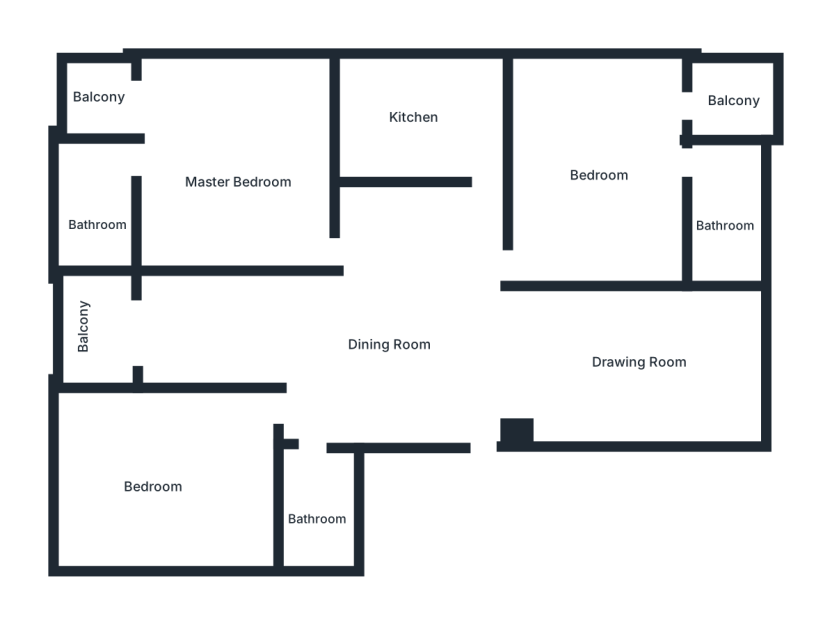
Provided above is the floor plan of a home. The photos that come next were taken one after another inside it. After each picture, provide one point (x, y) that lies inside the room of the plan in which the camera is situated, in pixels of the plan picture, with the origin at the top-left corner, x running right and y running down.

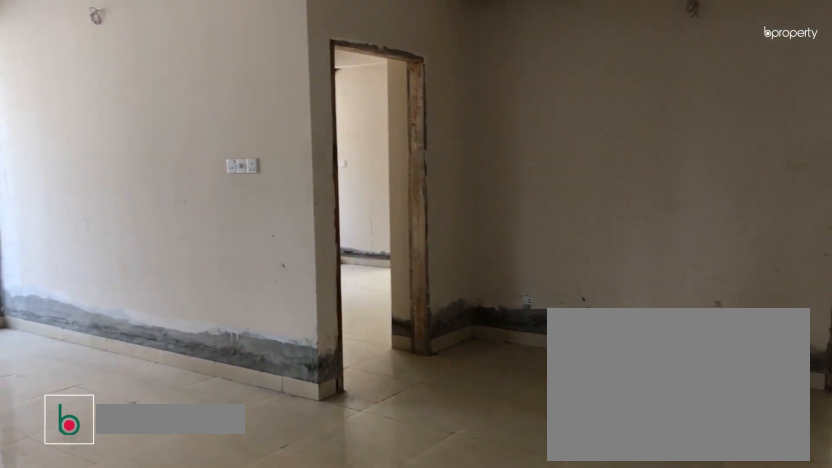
(363, 349)
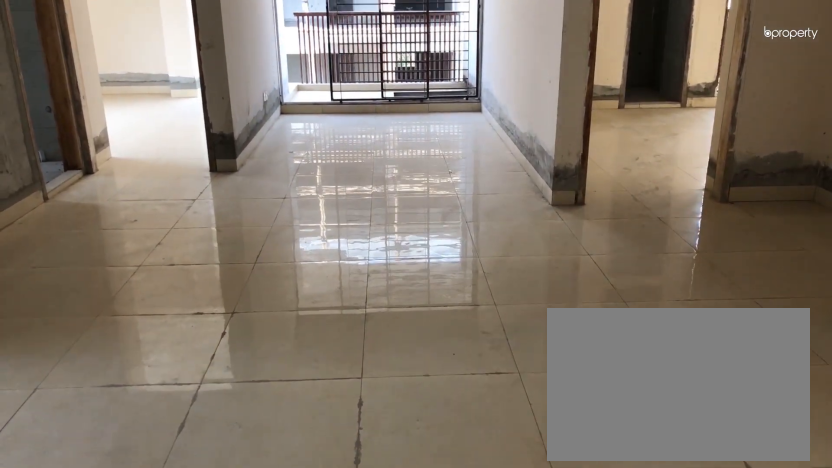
(363, 349)
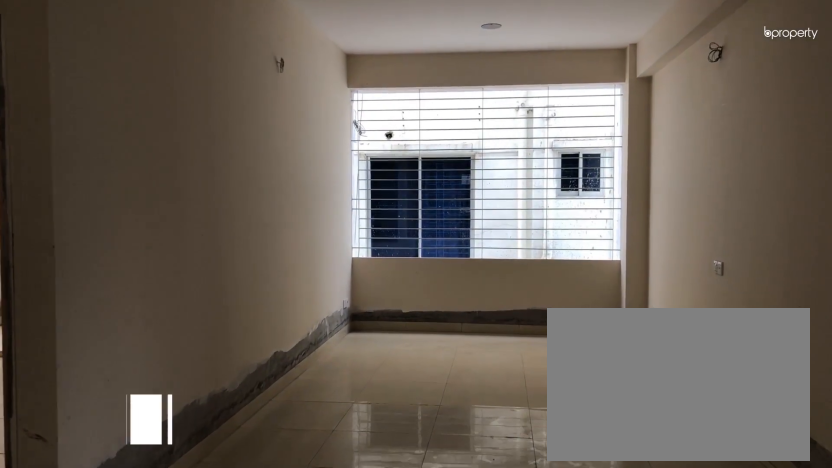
(640, 364)
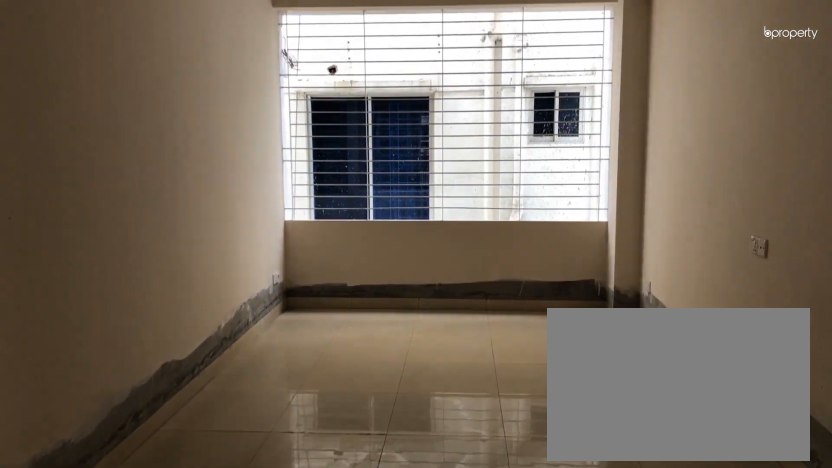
(640, 364)
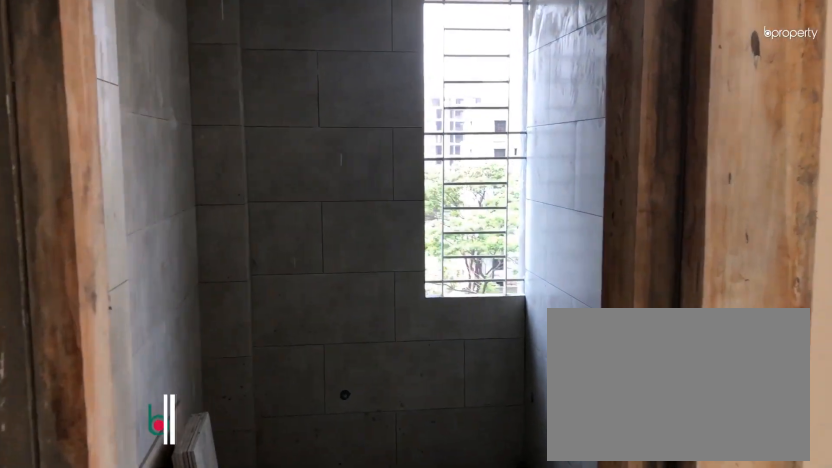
(316, 500)
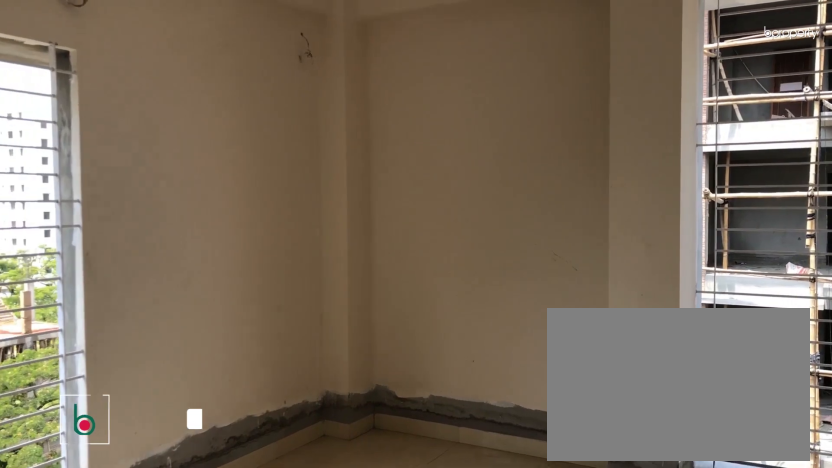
(172, 467)
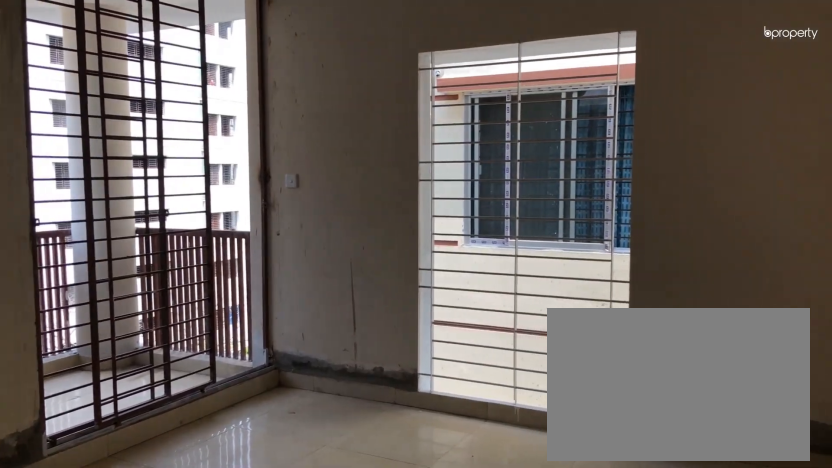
(237, 164)
